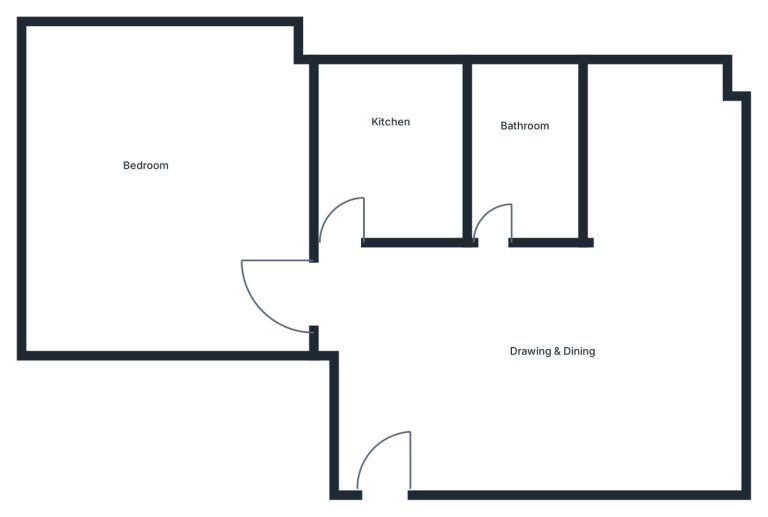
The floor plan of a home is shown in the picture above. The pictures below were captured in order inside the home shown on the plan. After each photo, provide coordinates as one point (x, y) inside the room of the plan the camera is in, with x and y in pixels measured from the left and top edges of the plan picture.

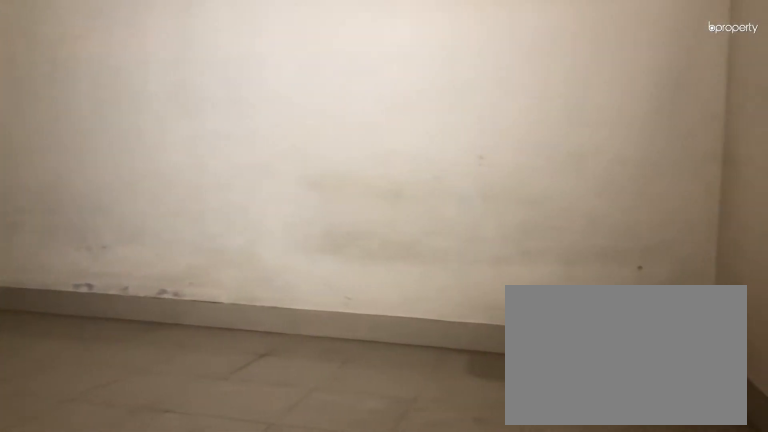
(537, 360)
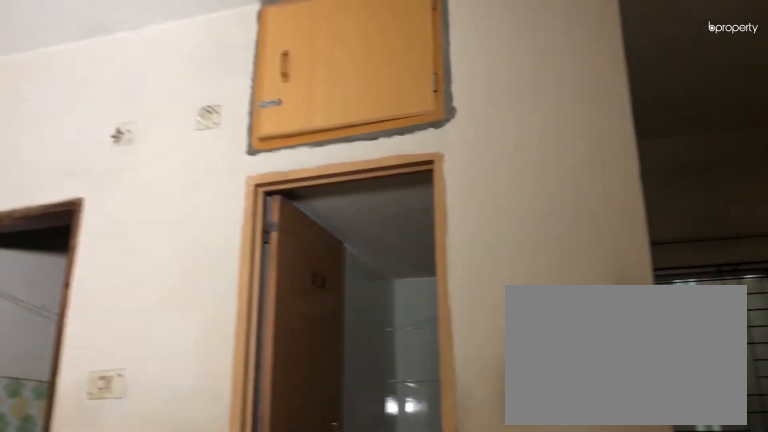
(537, 360)
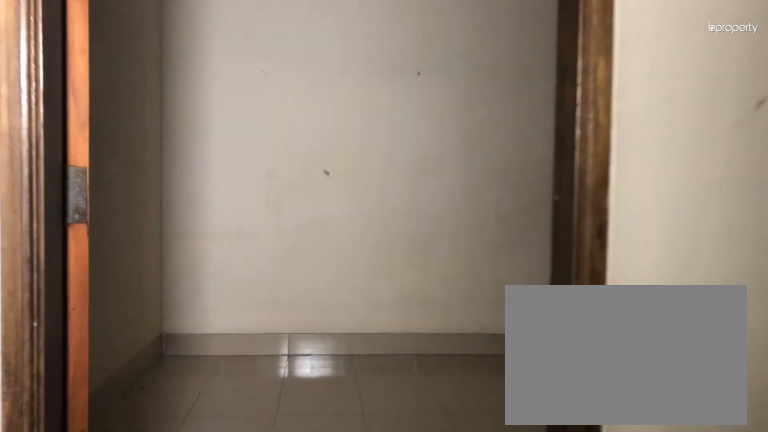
(297, 284)
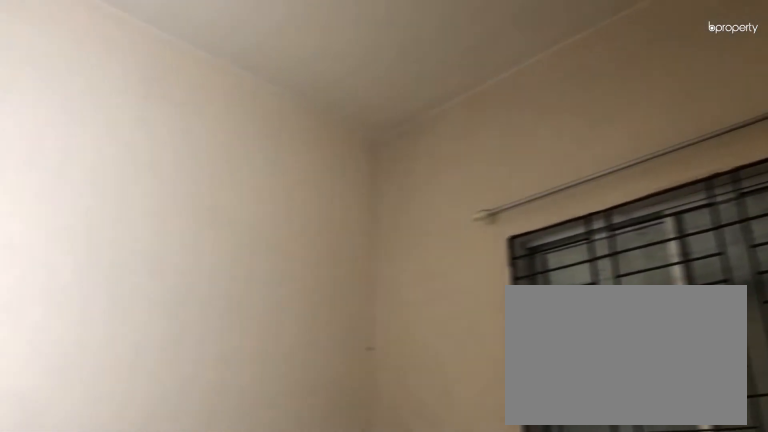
(115, 182)
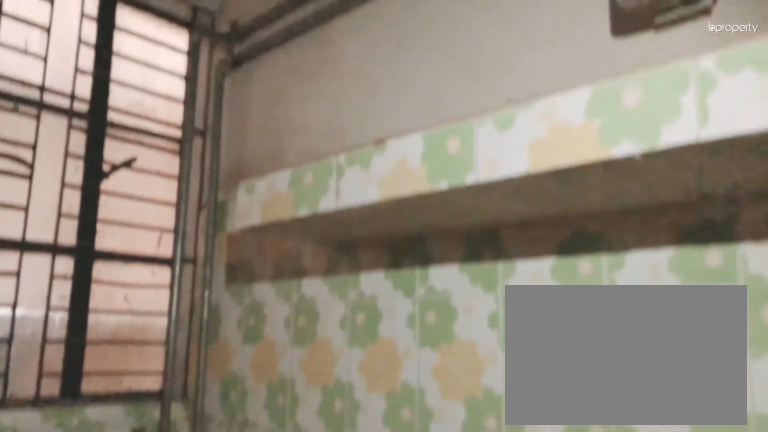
(395, 146)
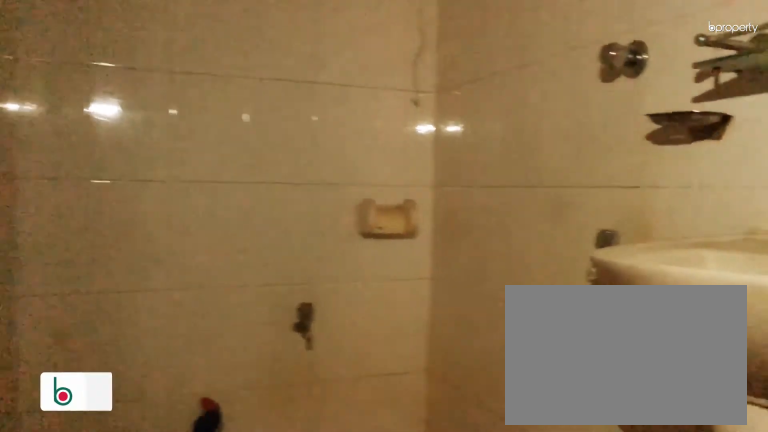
(519, 142)
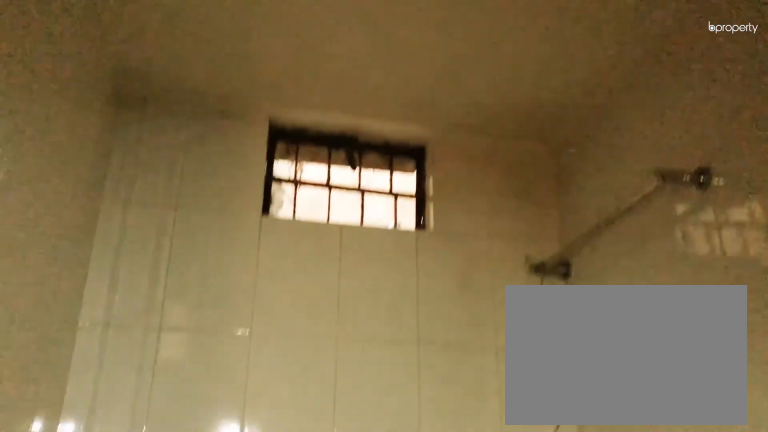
(519, 142)
